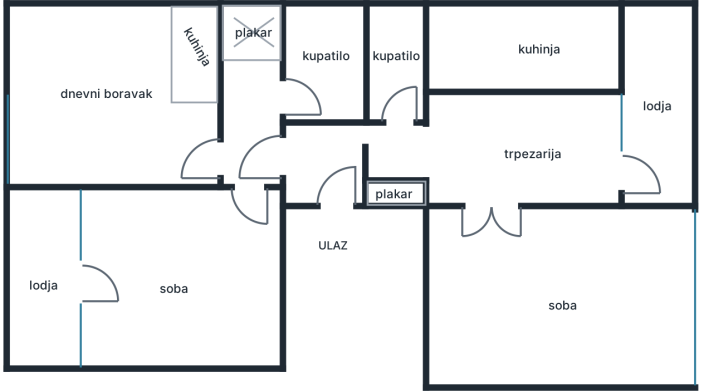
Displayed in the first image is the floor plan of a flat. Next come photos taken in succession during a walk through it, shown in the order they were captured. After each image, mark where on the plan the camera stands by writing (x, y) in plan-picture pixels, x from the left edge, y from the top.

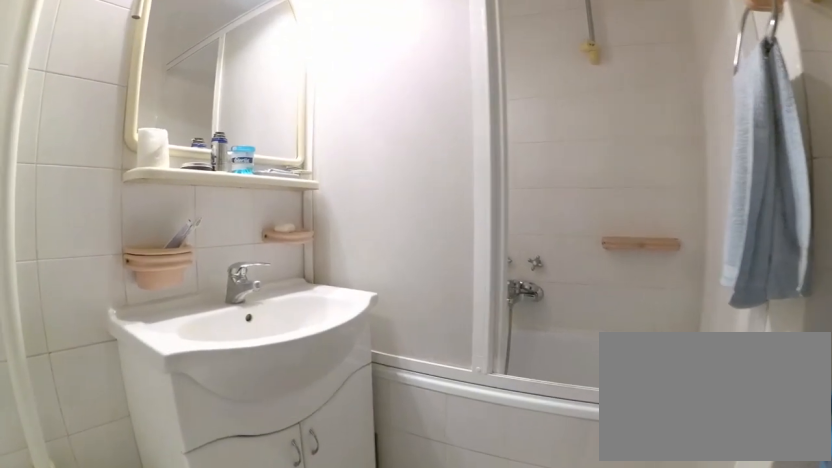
(306, 108)
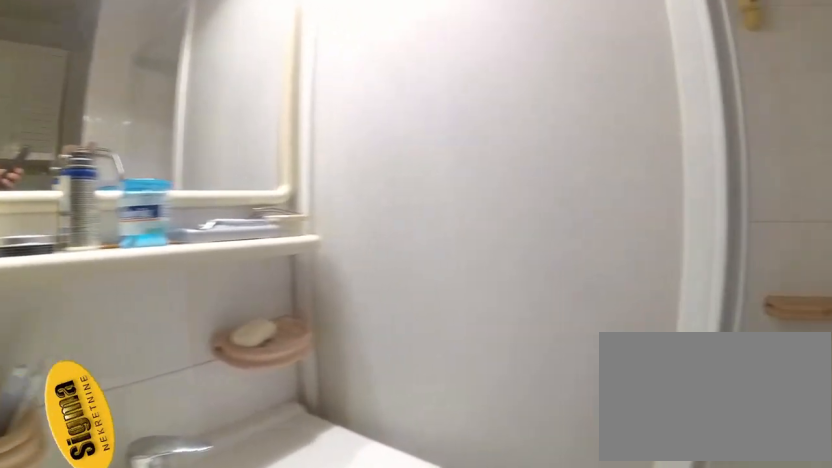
(309, 88)
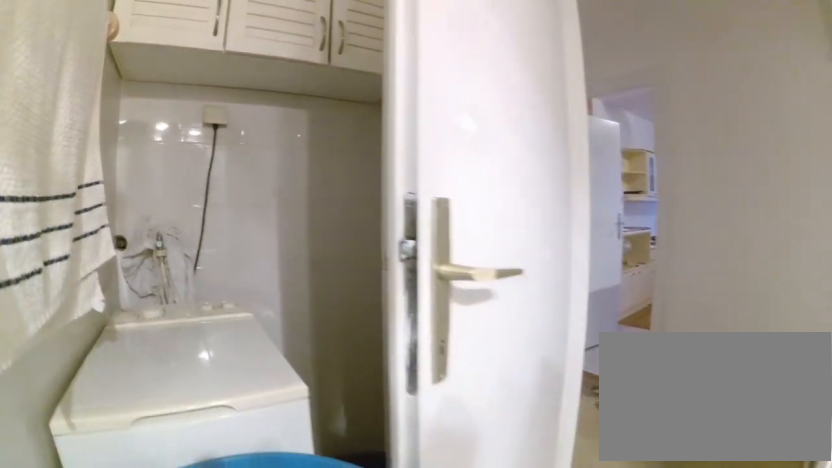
(349, 78)
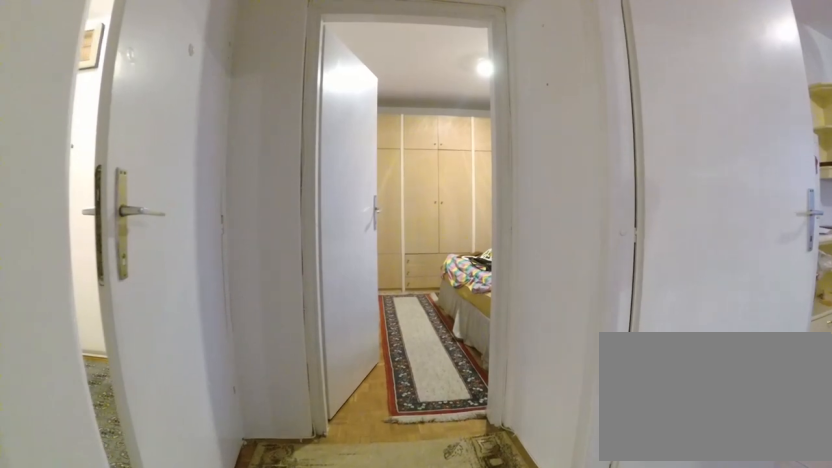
(256, 80)
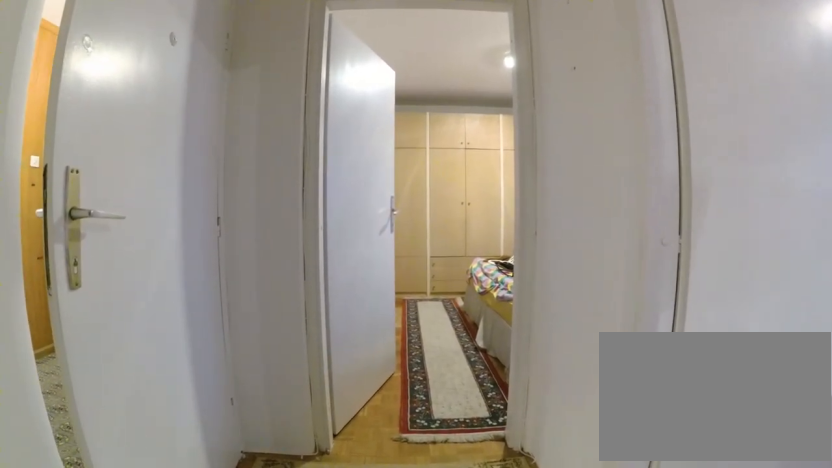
(256, 87)
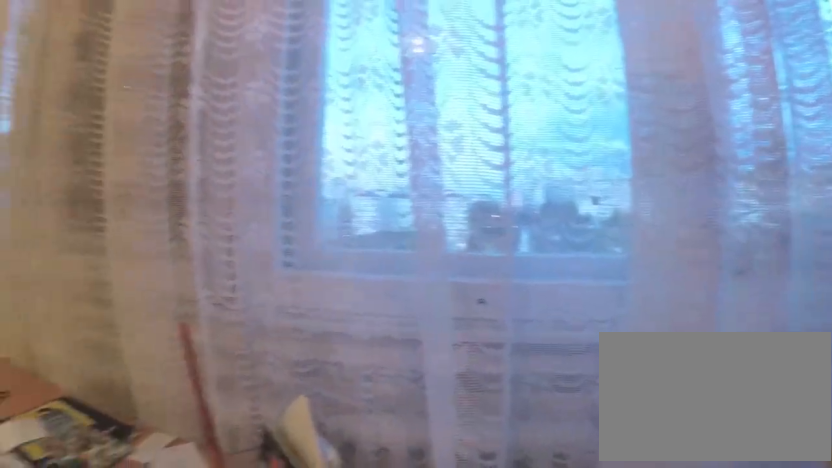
(58, 65)
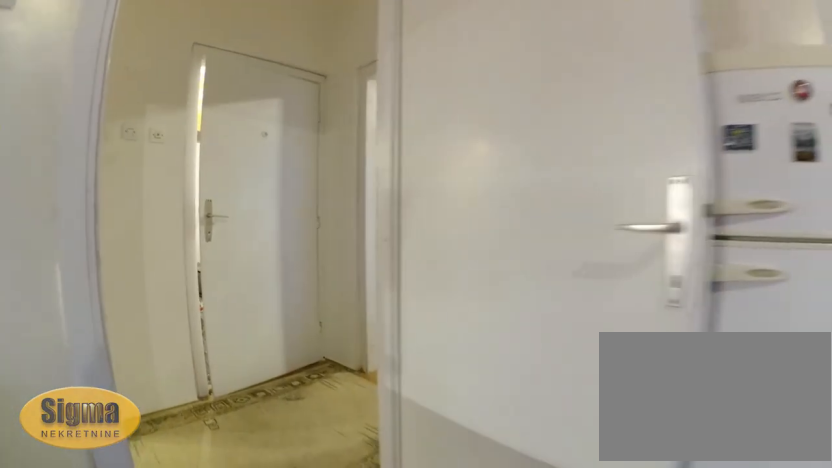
(179, 144)
